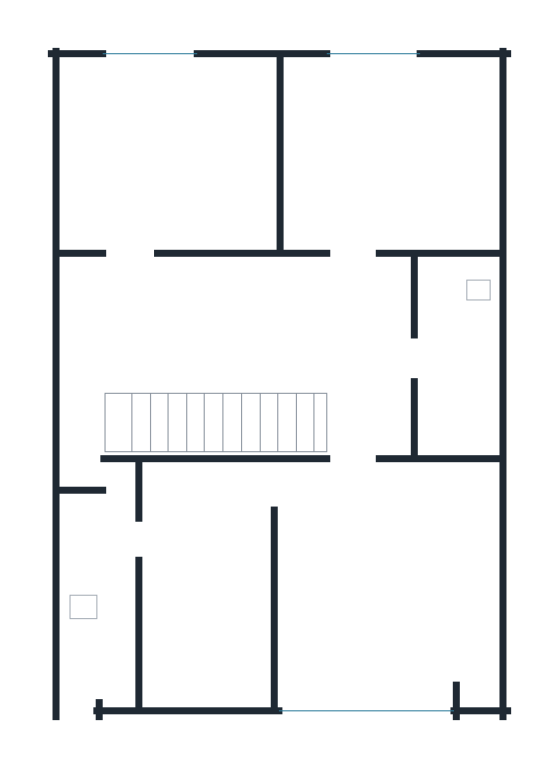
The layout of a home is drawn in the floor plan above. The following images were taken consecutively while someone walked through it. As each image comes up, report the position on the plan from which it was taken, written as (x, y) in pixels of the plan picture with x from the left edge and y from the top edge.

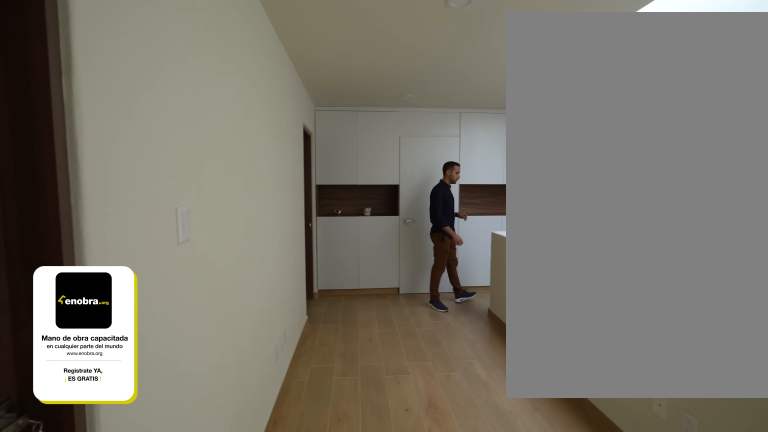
(92, 325)
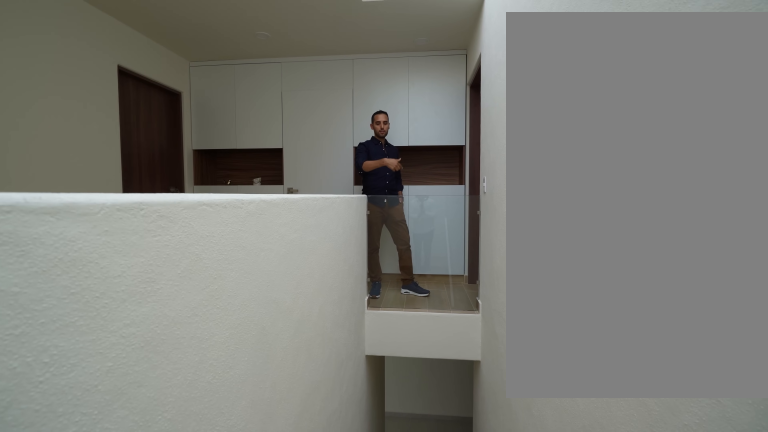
(108, 402)
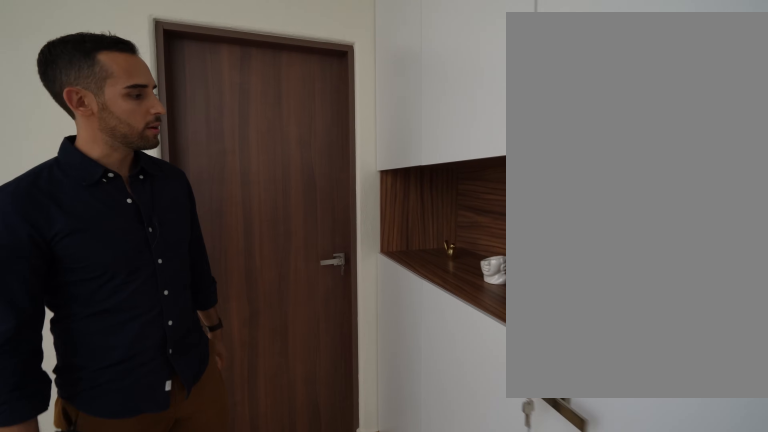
(347, 396)
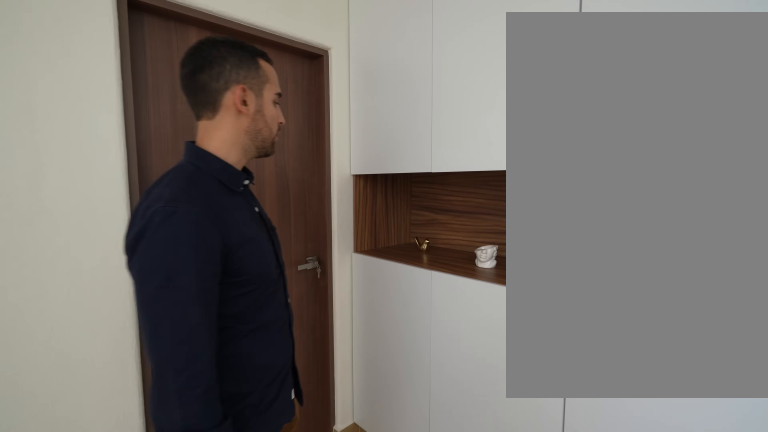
(346, 397)
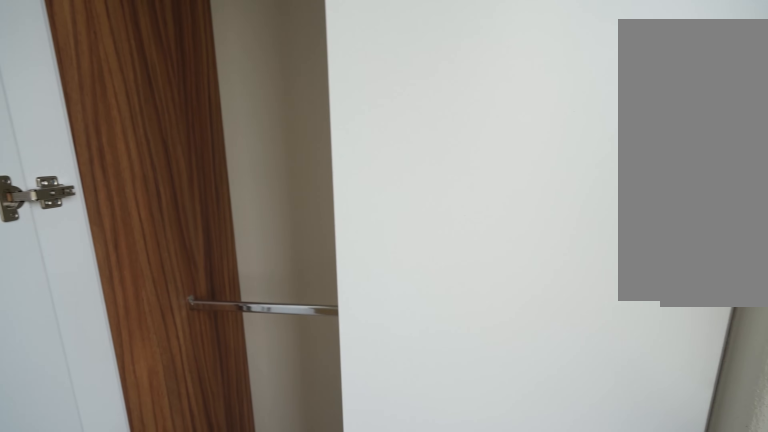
(334, 114)
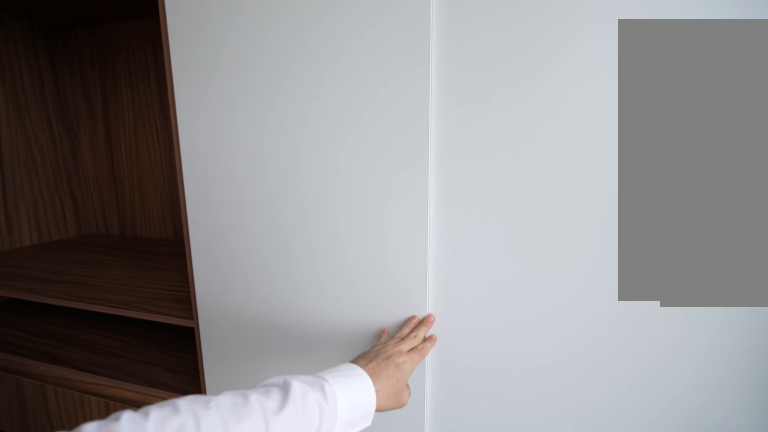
(440, 101)
